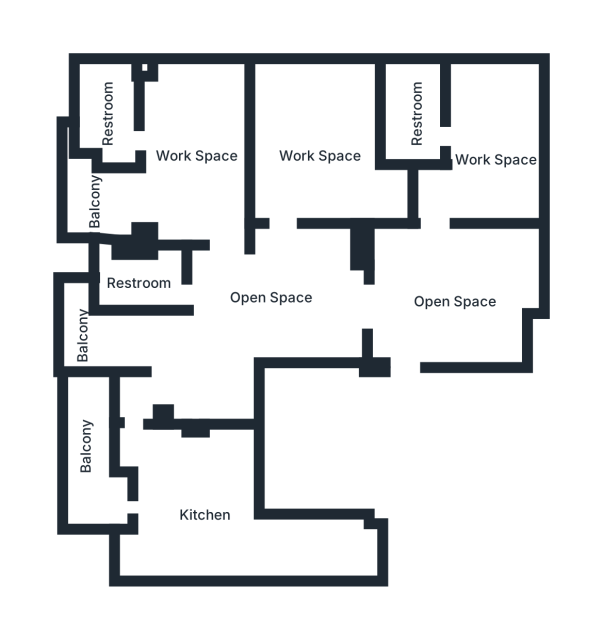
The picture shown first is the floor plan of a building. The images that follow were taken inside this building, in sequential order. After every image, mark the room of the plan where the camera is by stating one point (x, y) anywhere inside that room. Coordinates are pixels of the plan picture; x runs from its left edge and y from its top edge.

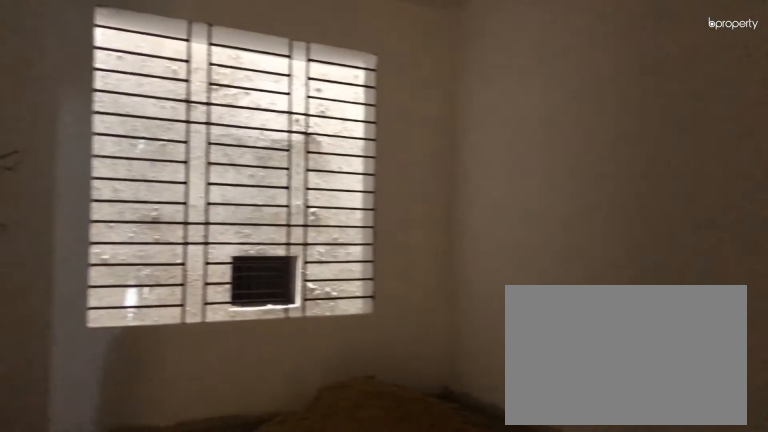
(488, 162)
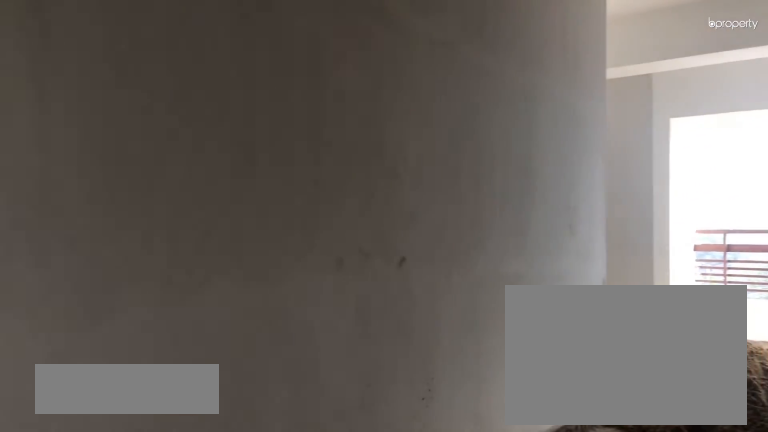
(278, 304)
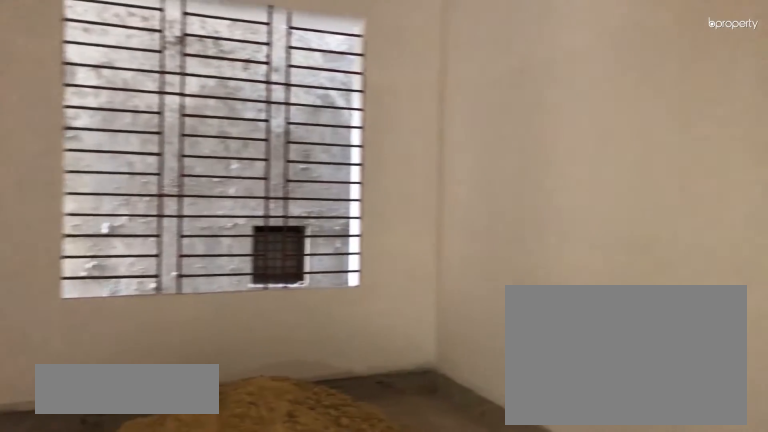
(333, 162)
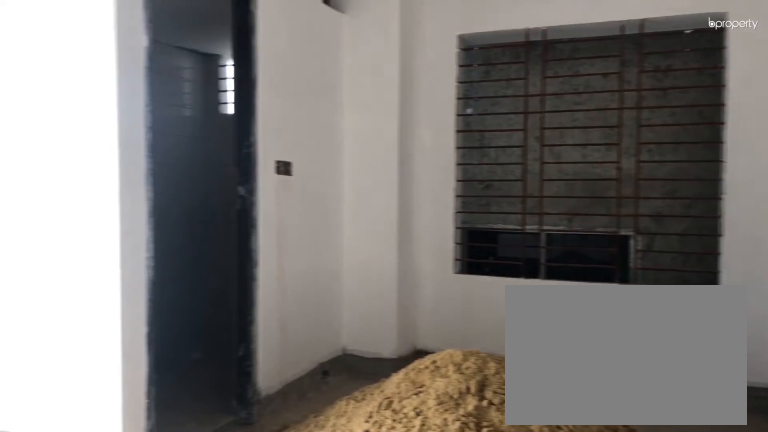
(200, 149)
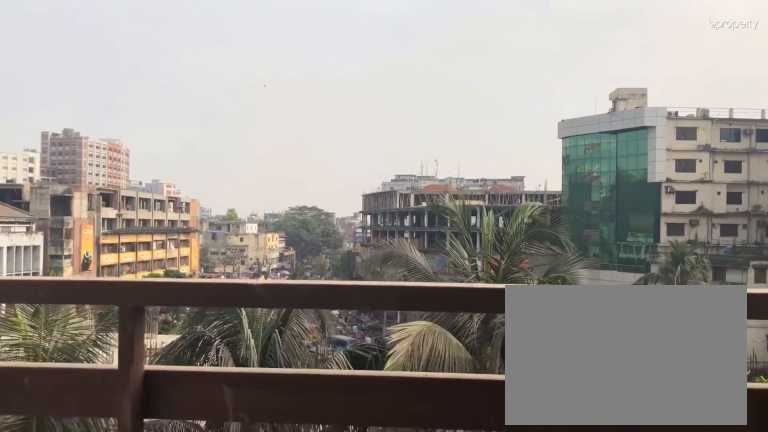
(113, 198)
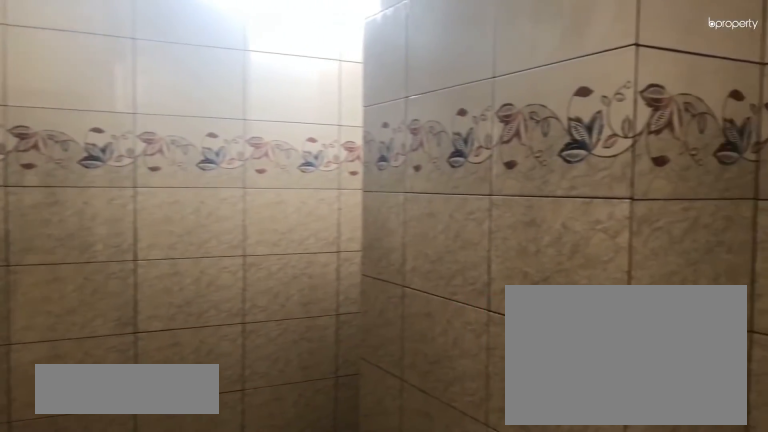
(137, 286)
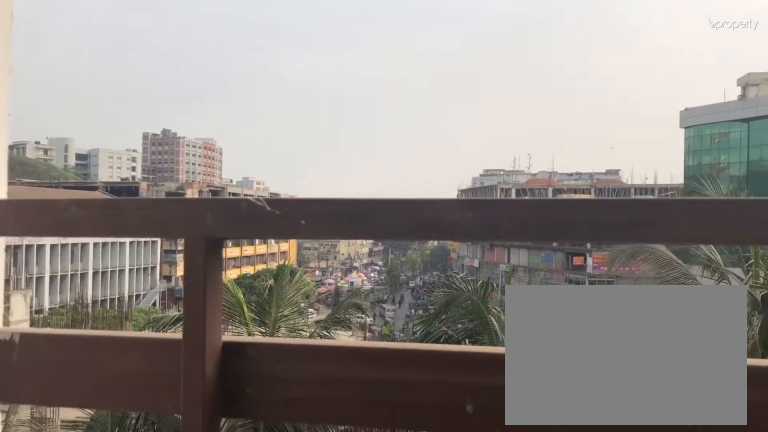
(99, 337)
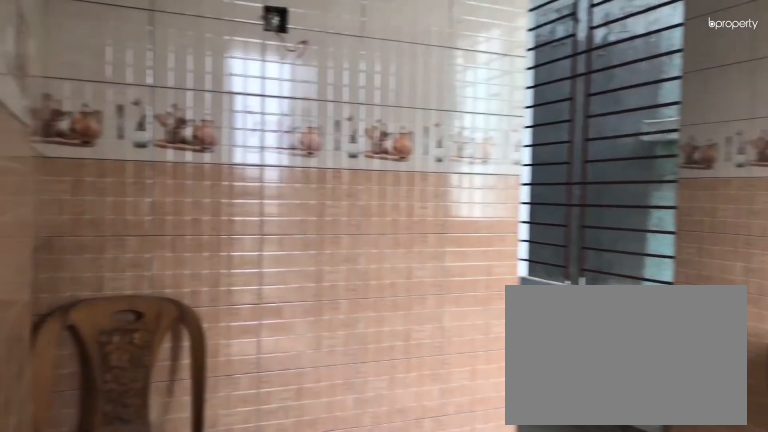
(209, 517)
